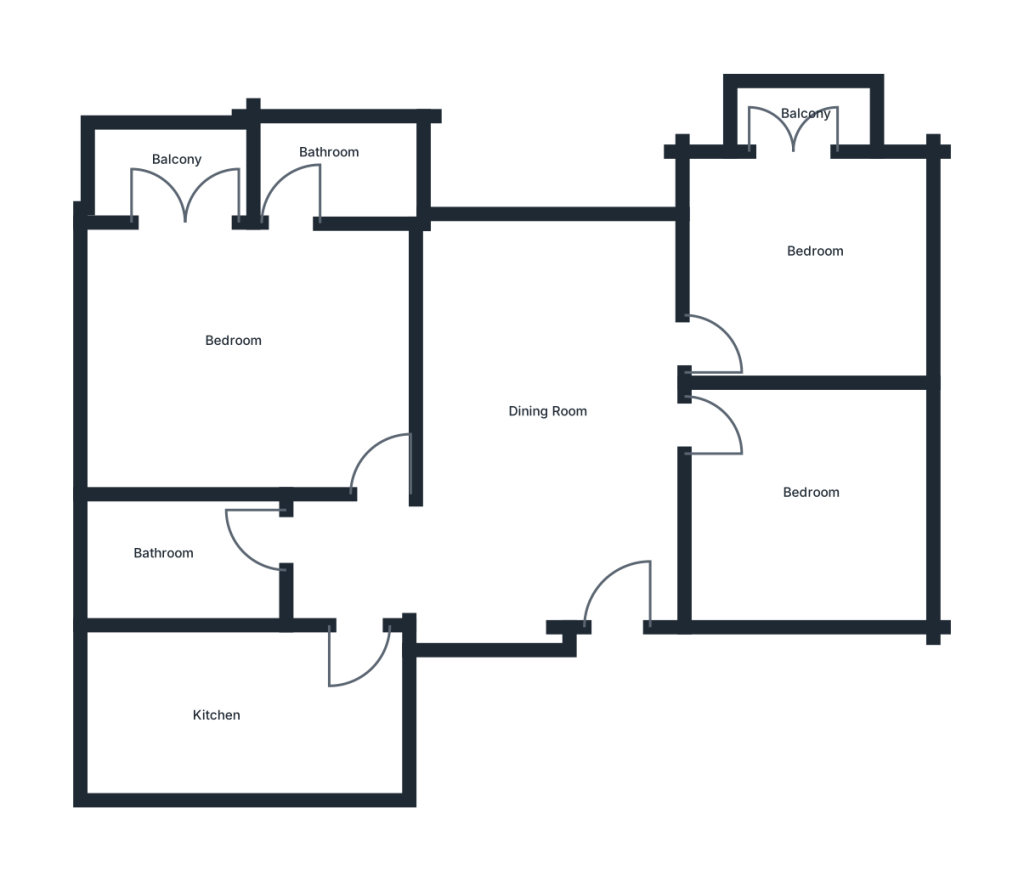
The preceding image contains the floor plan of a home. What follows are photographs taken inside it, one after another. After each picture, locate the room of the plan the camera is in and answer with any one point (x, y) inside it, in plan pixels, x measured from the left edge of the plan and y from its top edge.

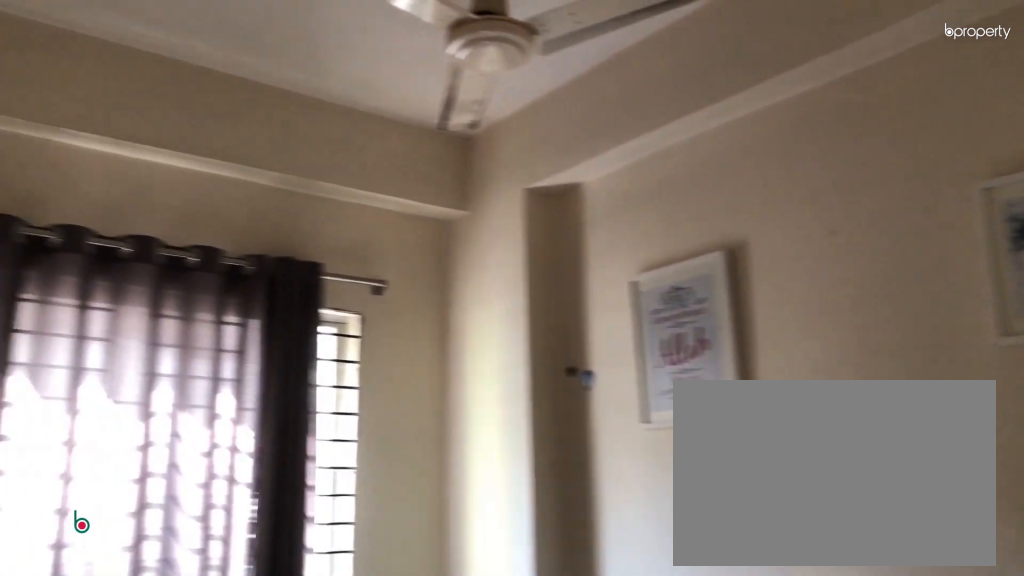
(813, 491)
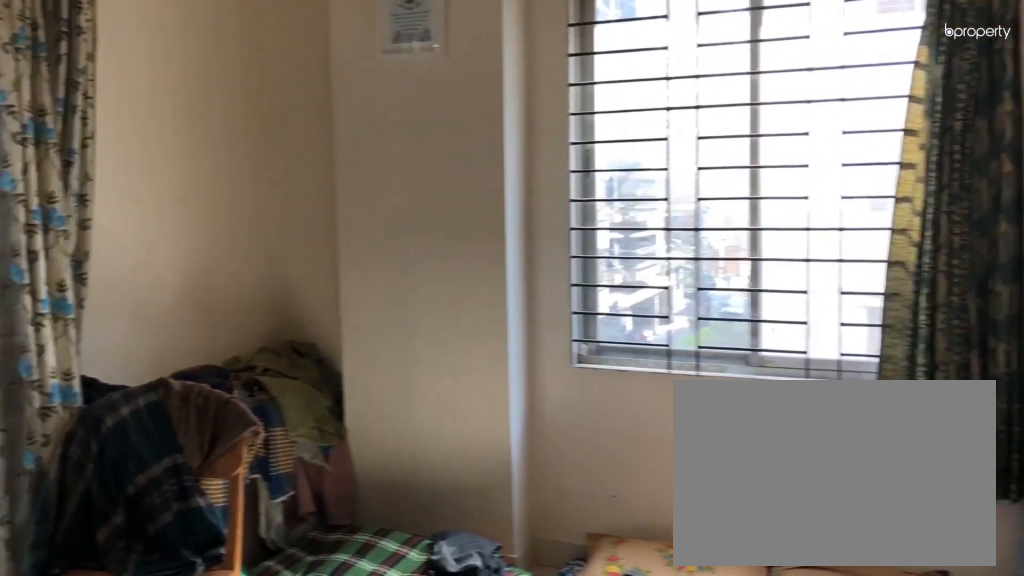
(789, 329)
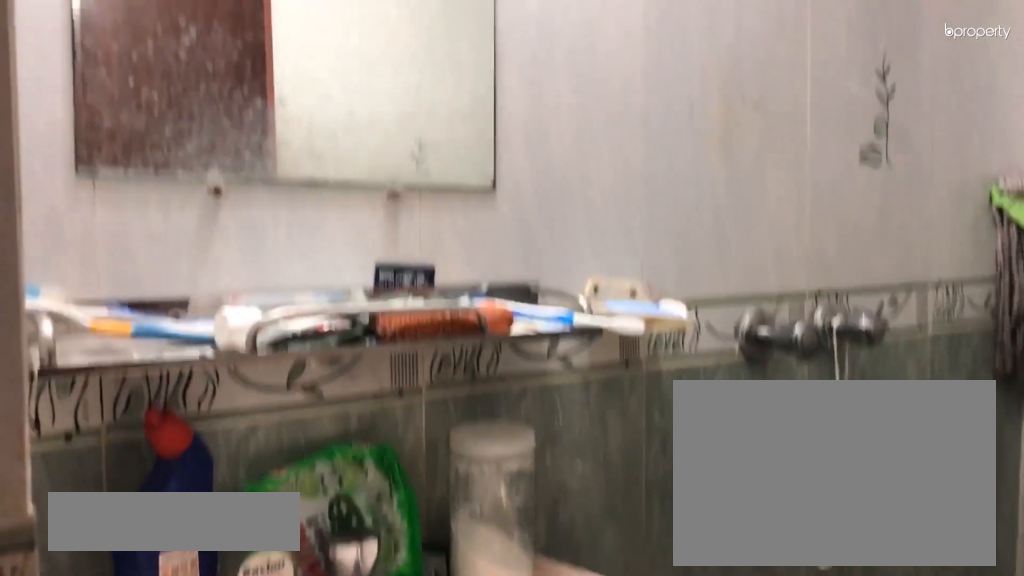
(202, 542)
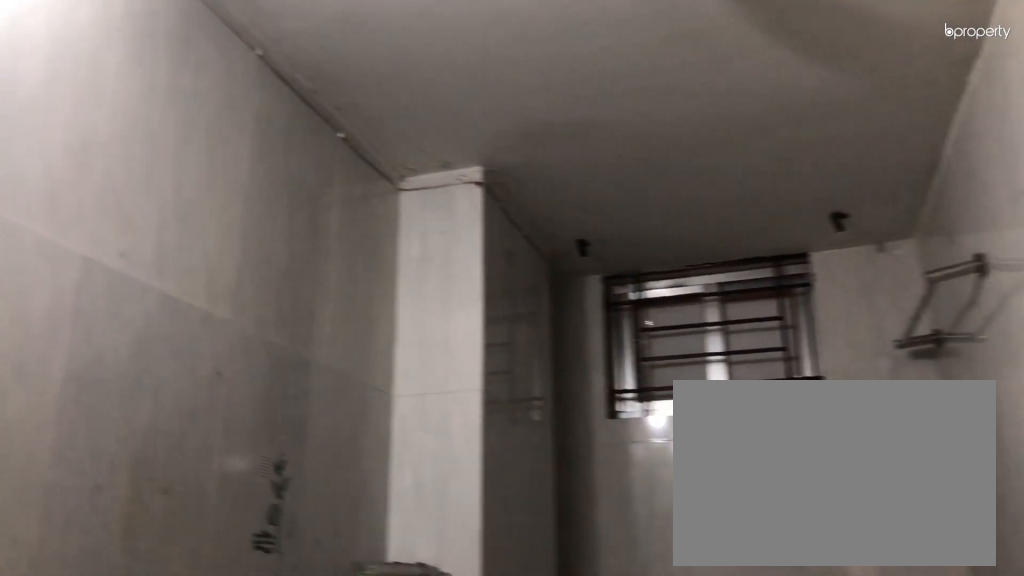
(202, 542)
